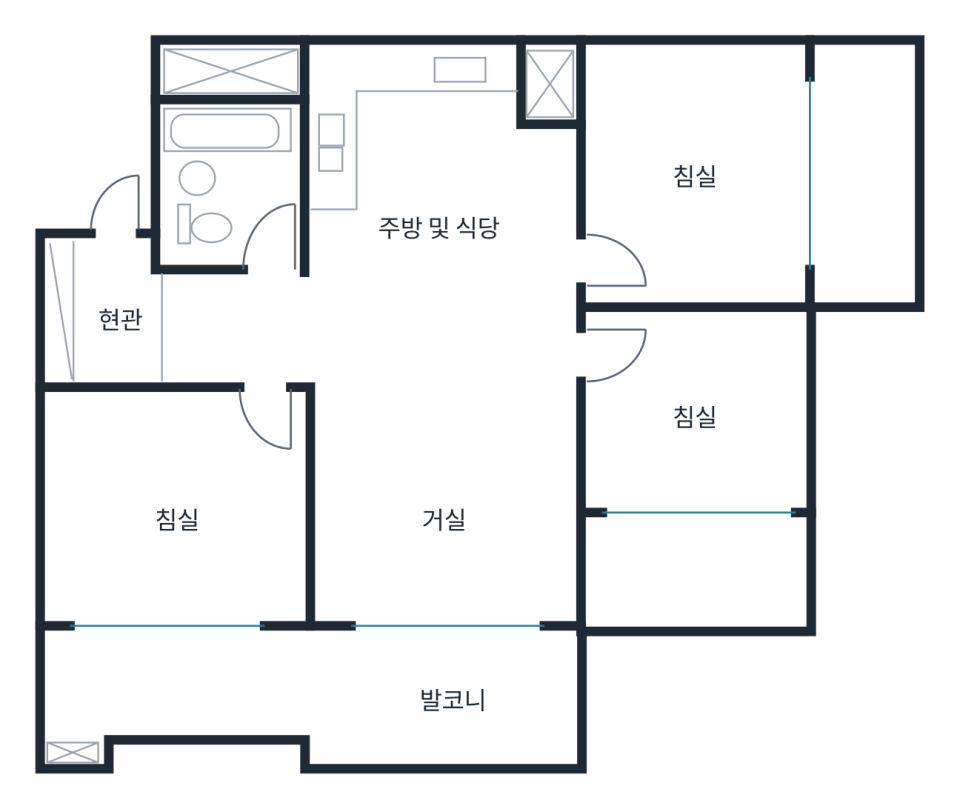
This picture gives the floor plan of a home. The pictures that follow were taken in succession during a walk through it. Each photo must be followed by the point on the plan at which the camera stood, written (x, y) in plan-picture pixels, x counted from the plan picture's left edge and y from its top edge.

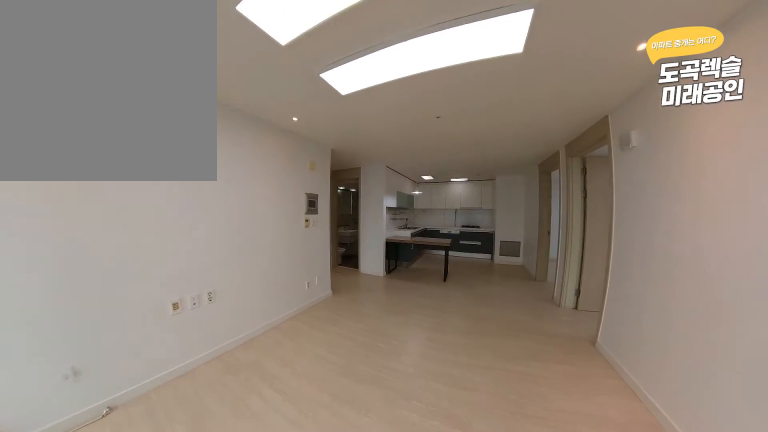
(452, 514)
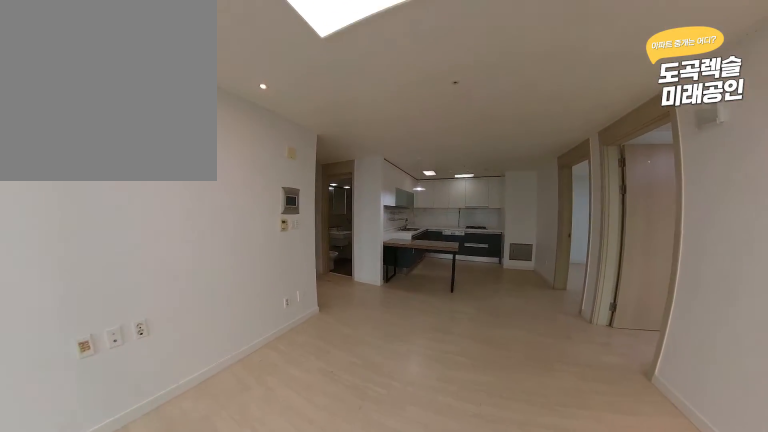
(438, 470)
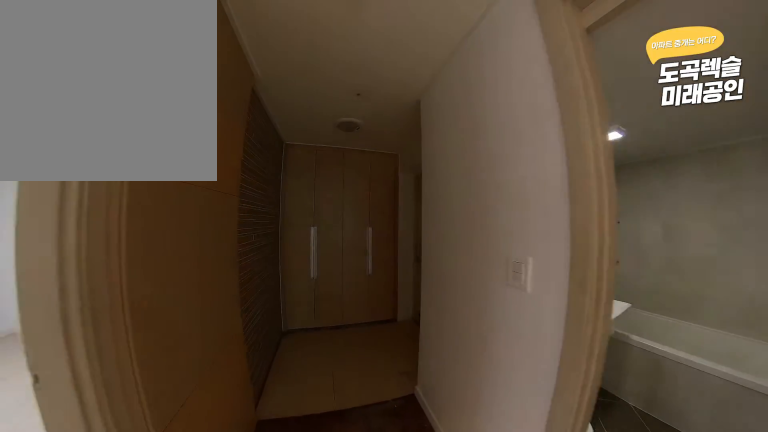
(245, 334)
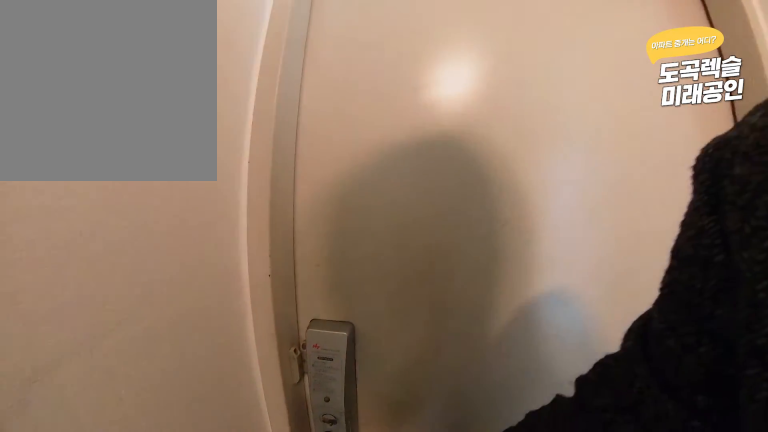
(121, 287)
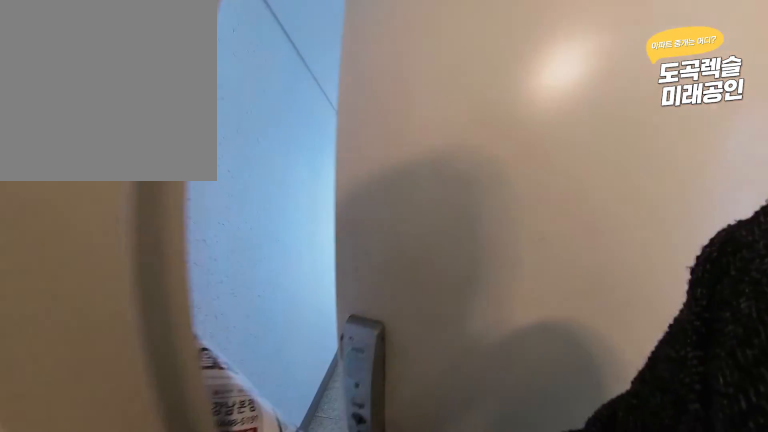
(121, 276)
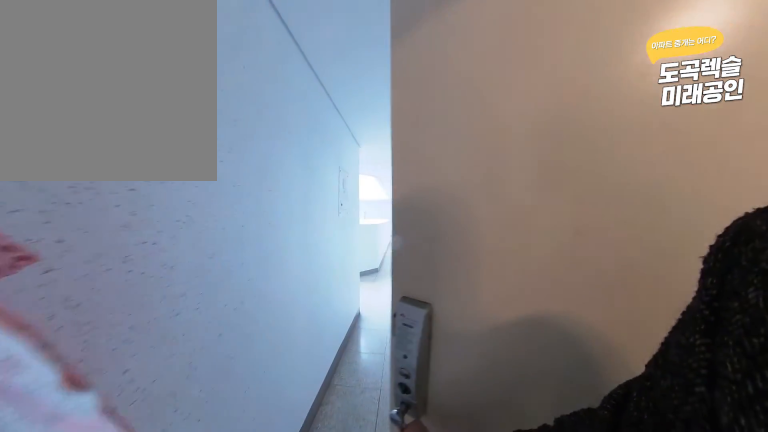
(121, 269)
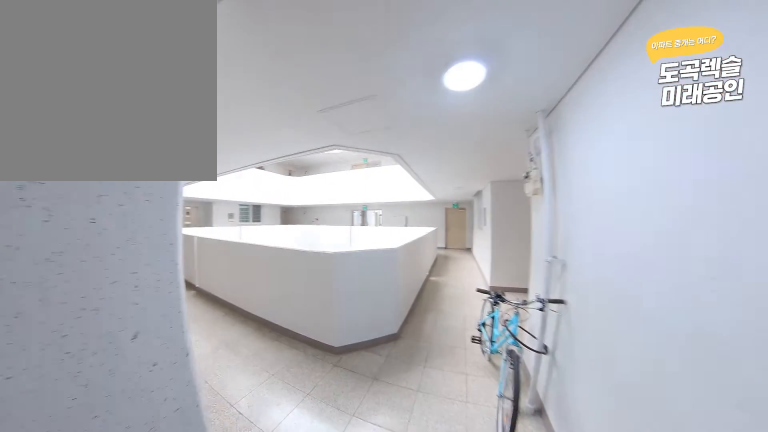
(150, 132)
